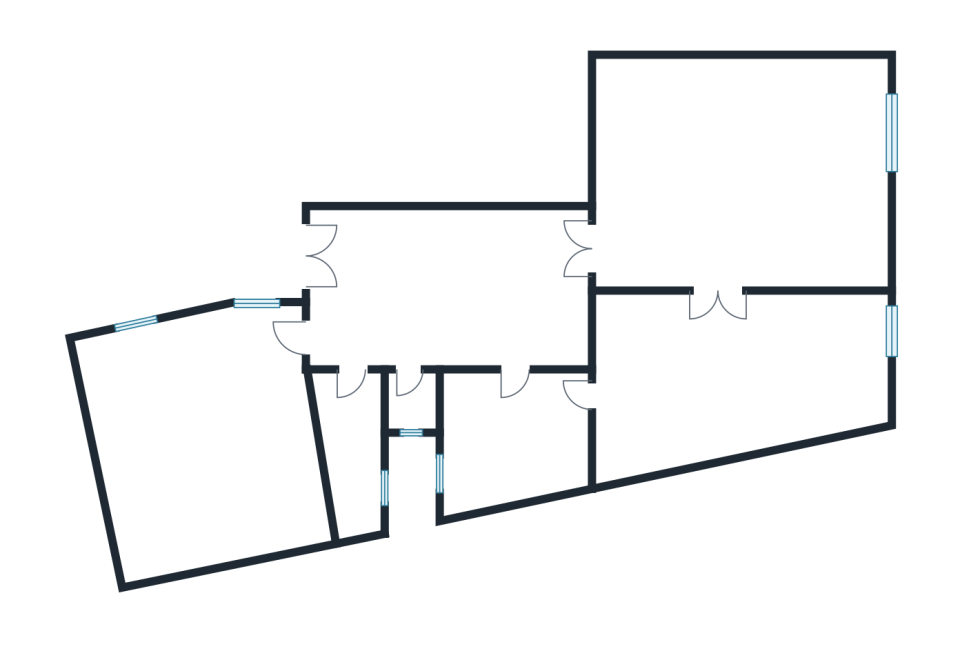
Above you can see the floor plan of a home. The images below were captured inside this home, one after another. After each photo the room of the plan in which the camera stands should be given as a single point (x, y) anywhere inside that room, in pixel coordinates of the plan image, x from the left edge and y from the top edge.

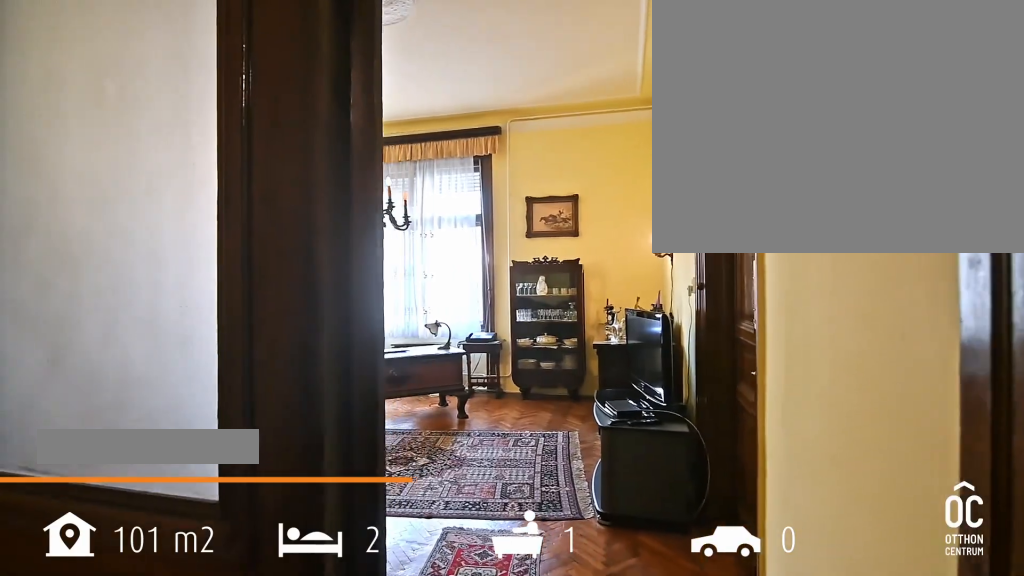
(741, 173)
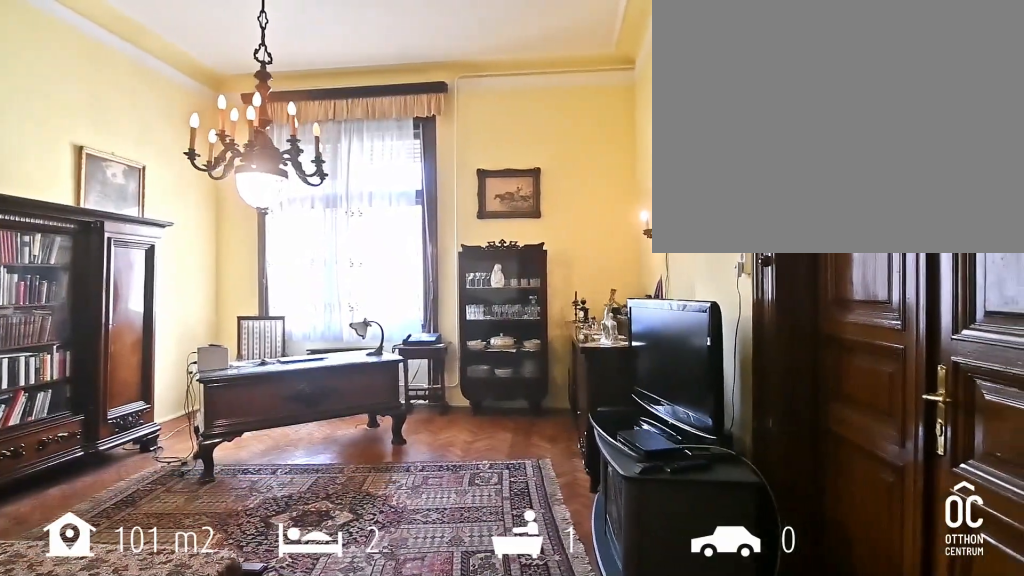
(741, 173)
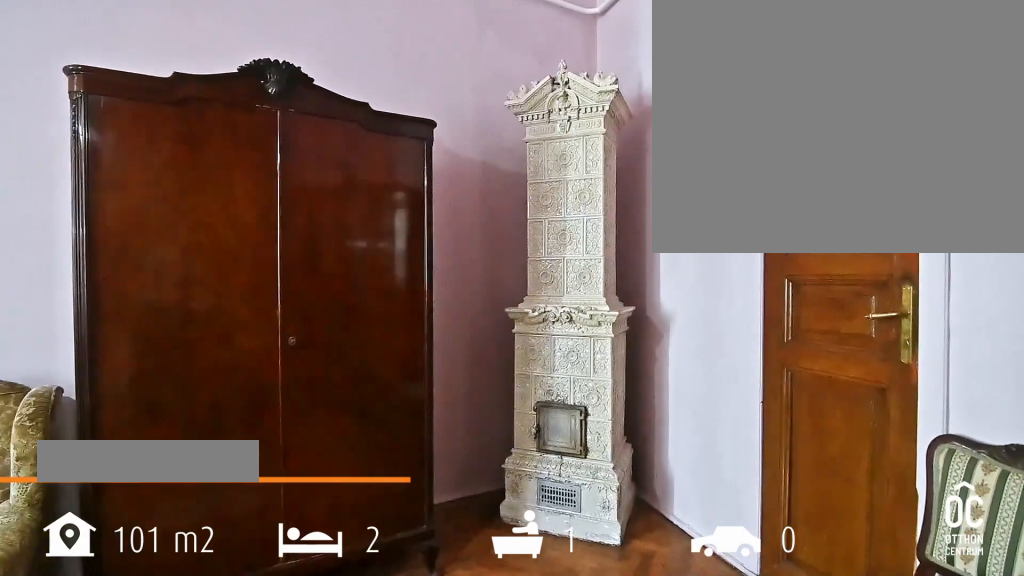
(733, 370)
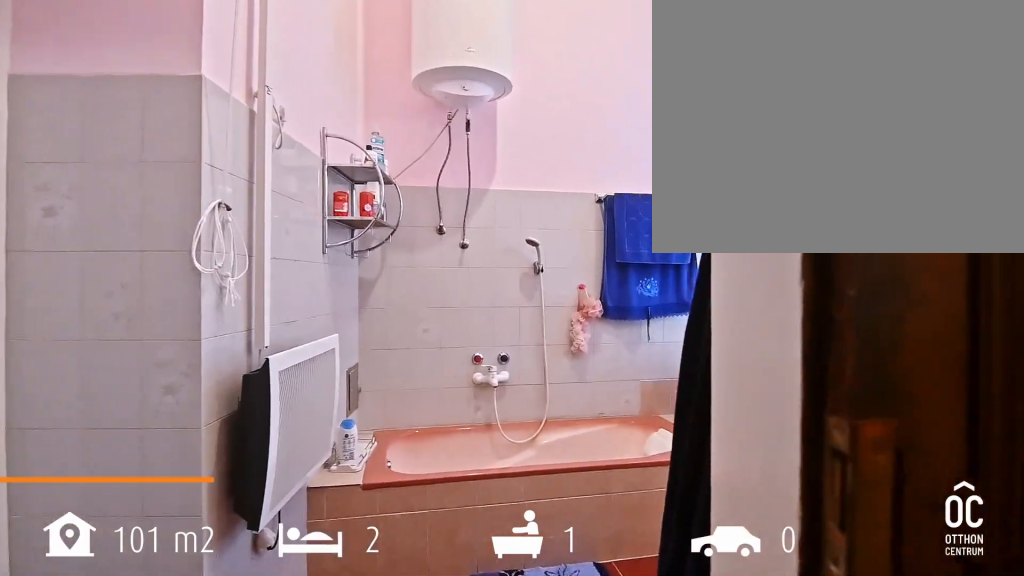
(506, 433)
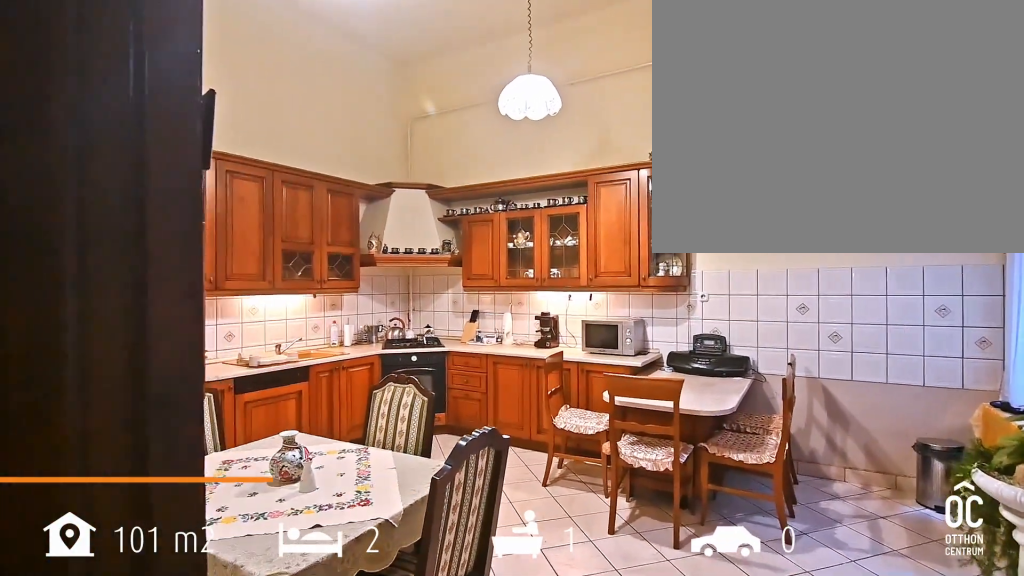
(205, 442)
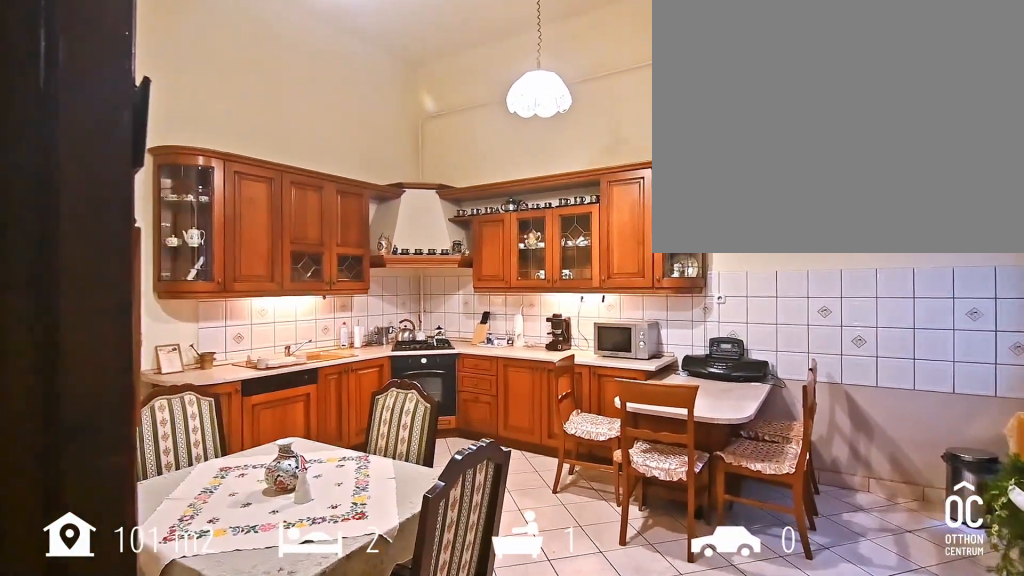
(205, 442)
